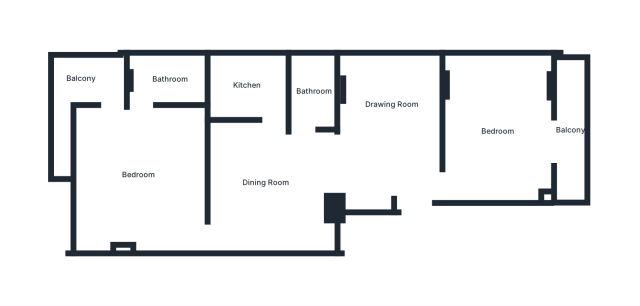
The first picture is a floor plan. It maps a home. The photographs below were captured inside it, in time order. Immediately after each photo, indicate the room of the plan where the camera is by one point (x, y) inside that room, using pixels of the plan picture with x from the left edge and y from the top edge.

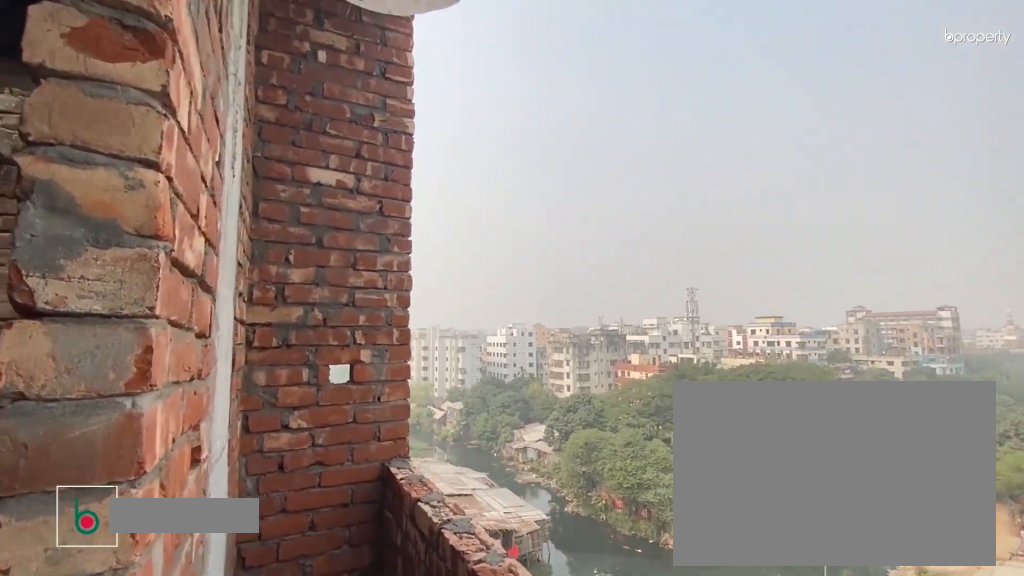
(573, 130)
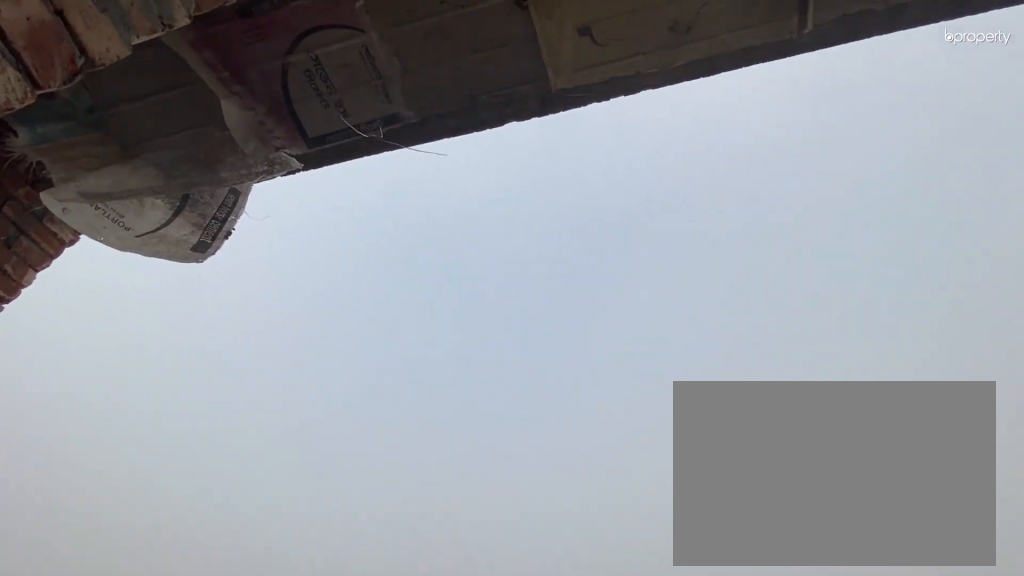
(573, 130)
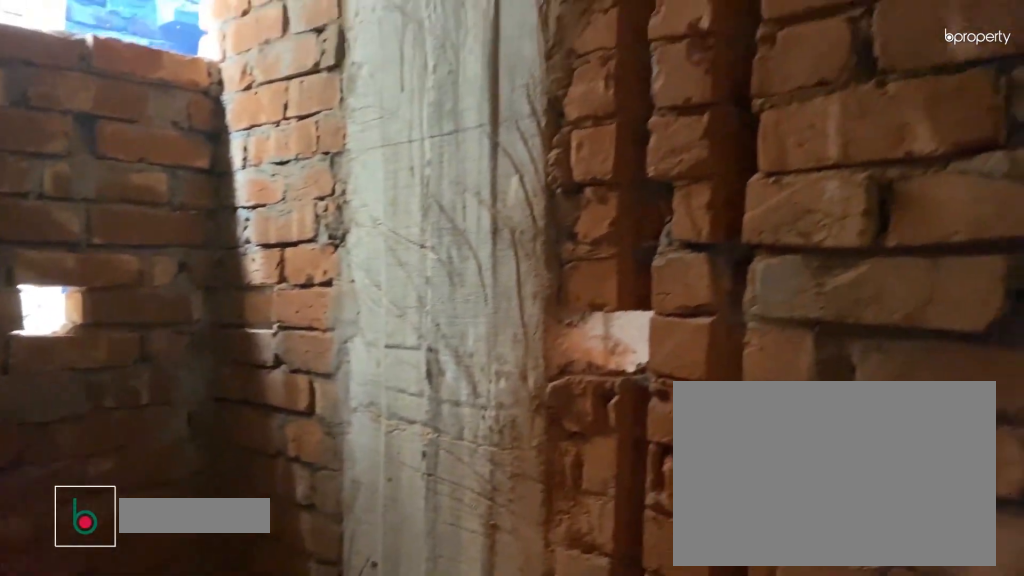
(315, 92)
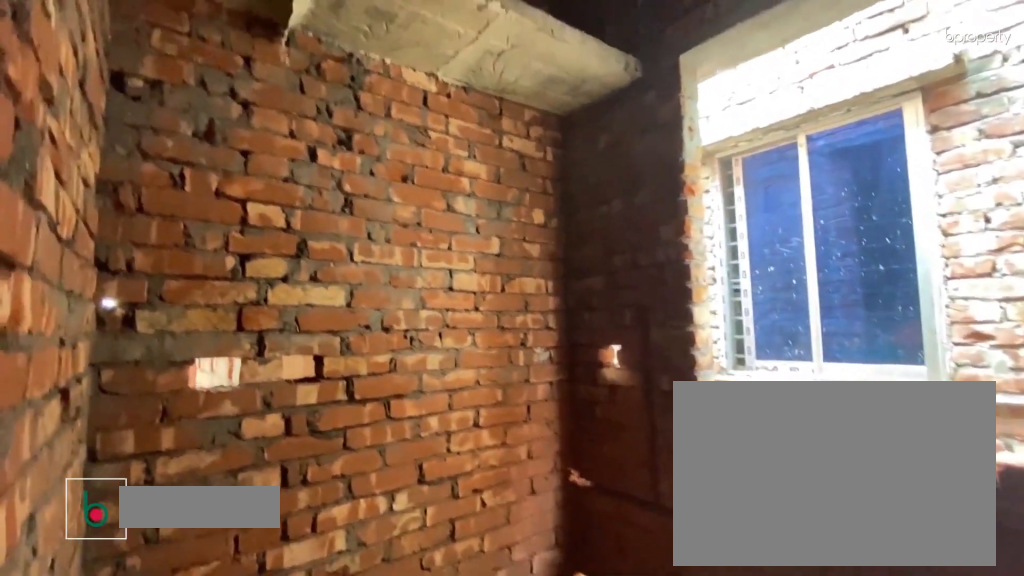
(247, 85)
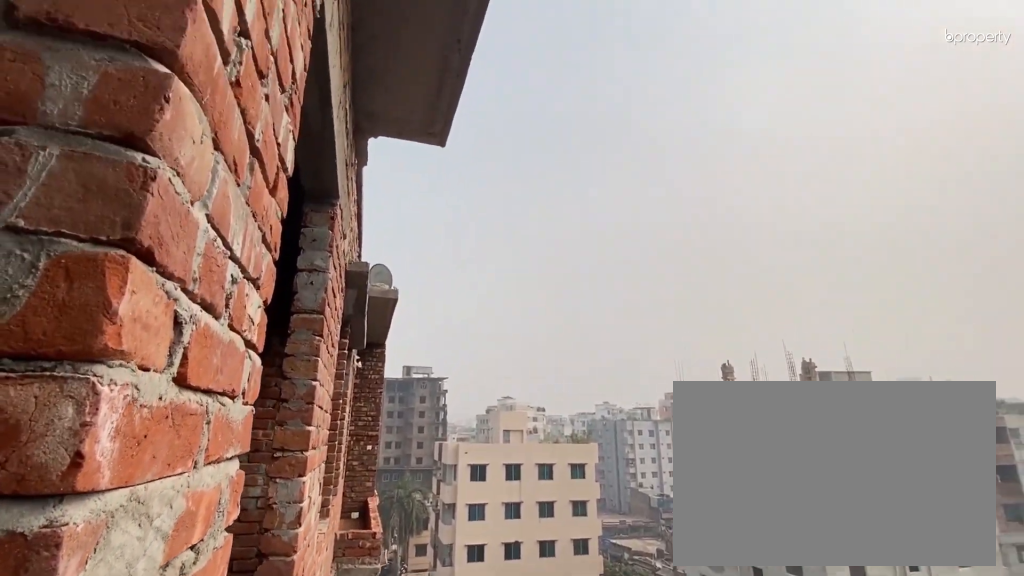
(80, 78)
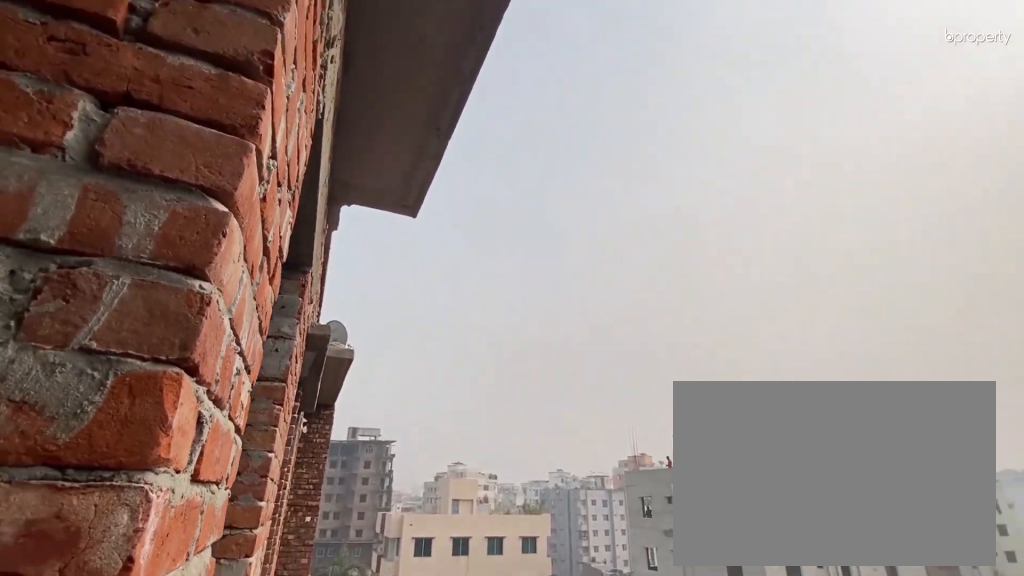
(80, 78)
